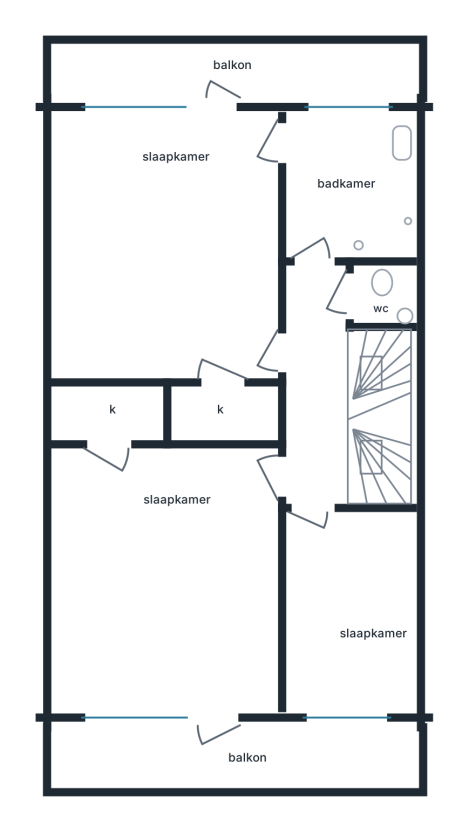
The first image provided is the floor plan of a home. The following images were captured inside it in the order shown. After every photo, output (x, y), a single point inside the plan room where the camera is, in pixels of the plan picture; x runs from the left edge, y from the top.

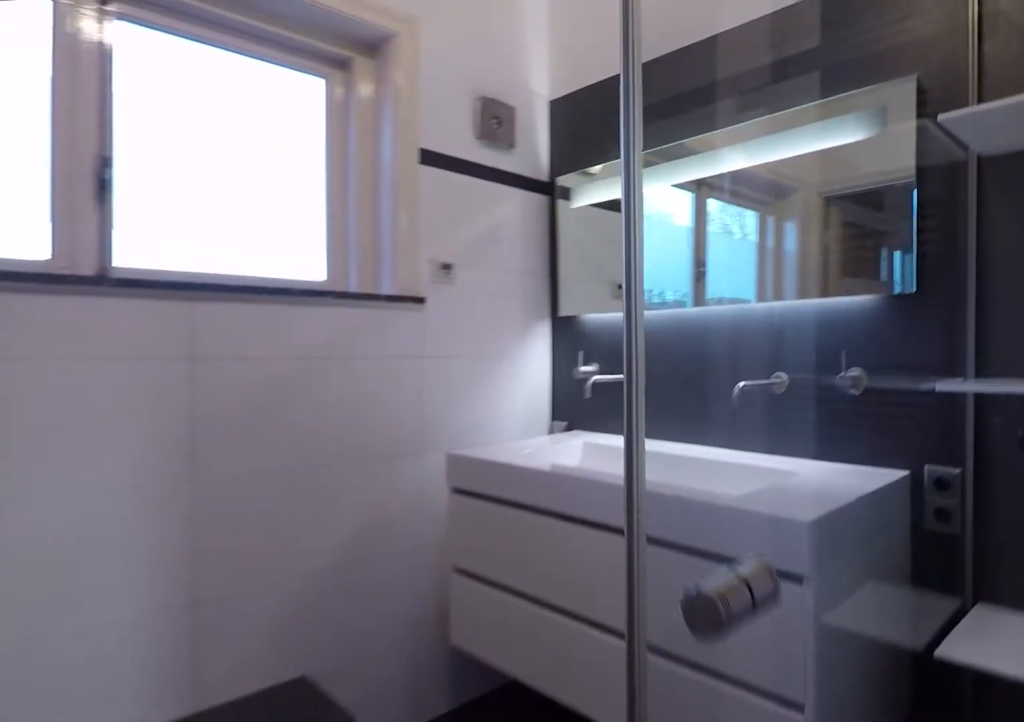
(349, 187)
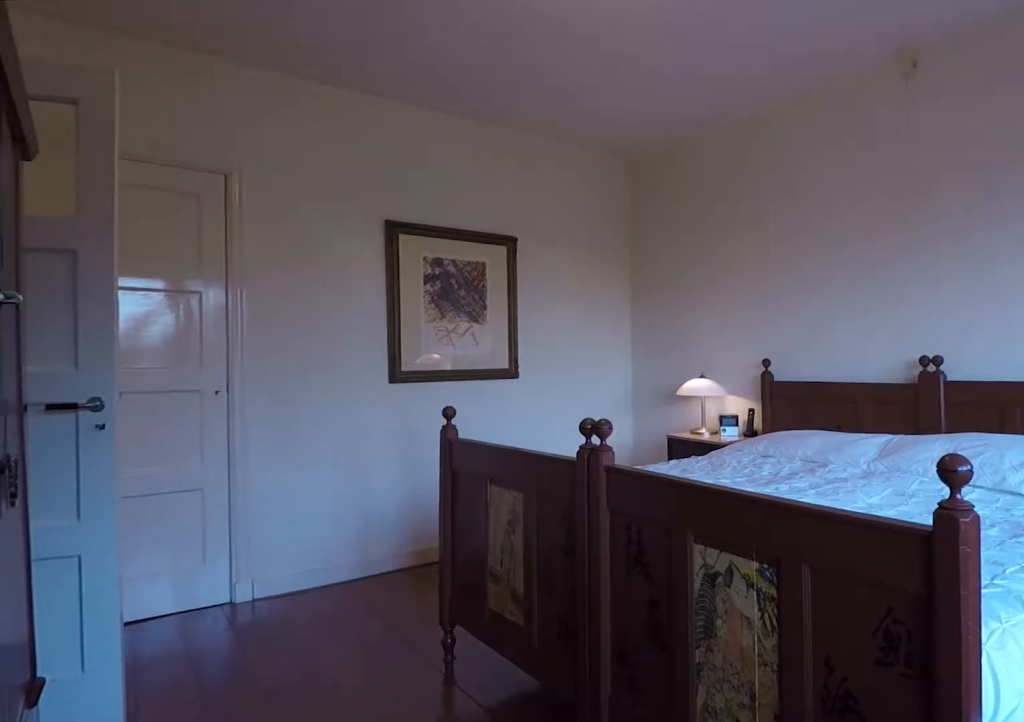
(167, 243)
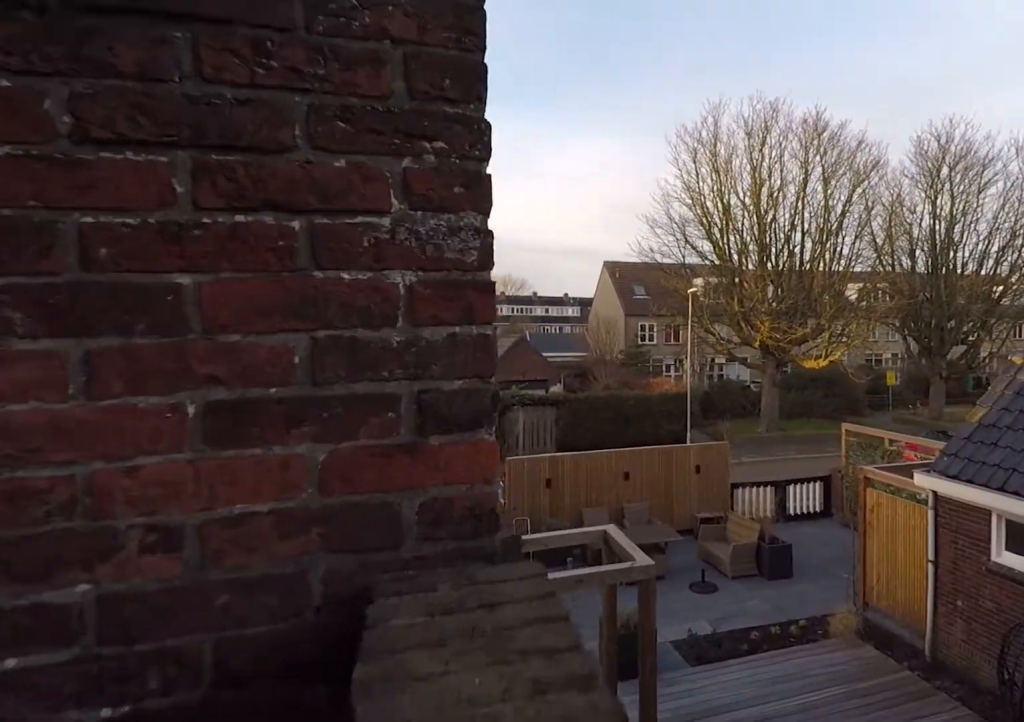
(230, 72)
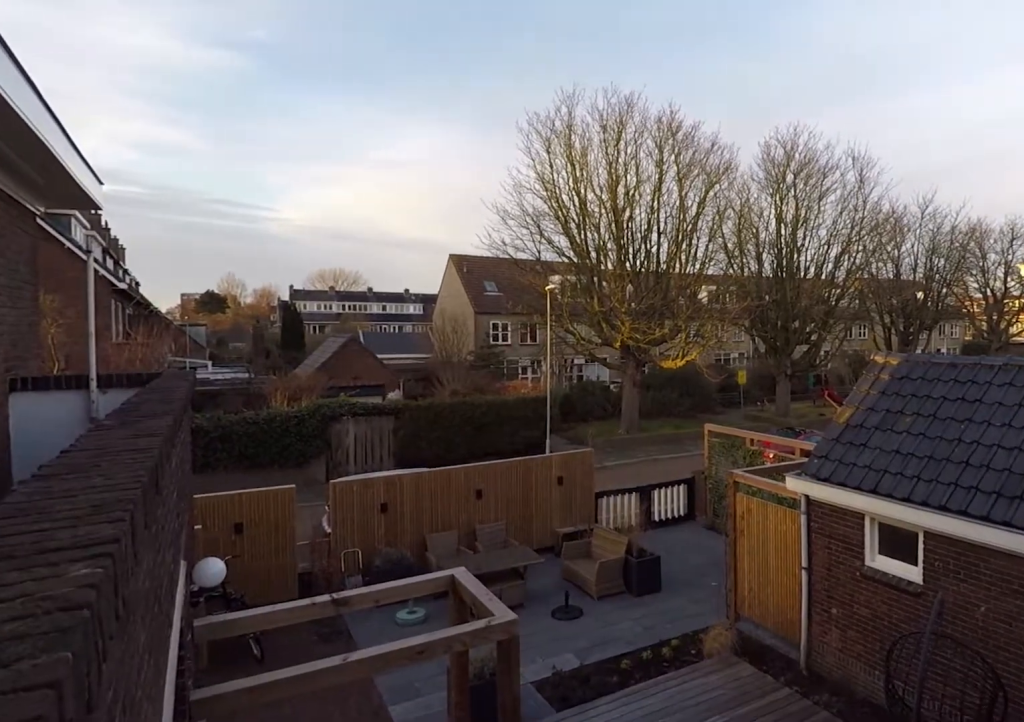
(230, 72)
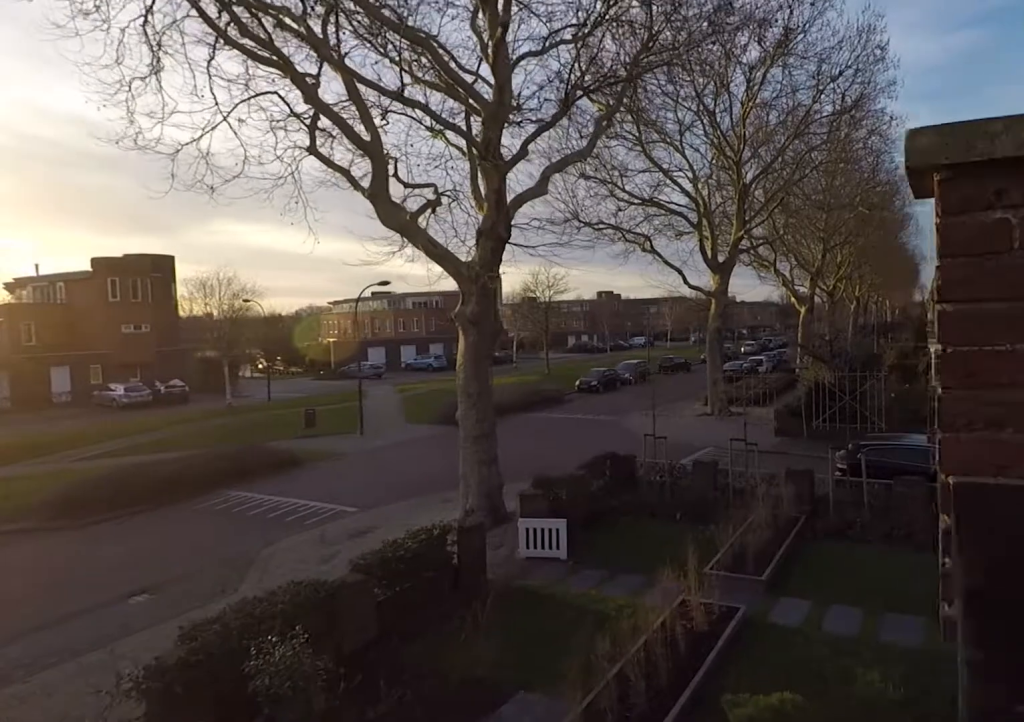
(231, 758)
